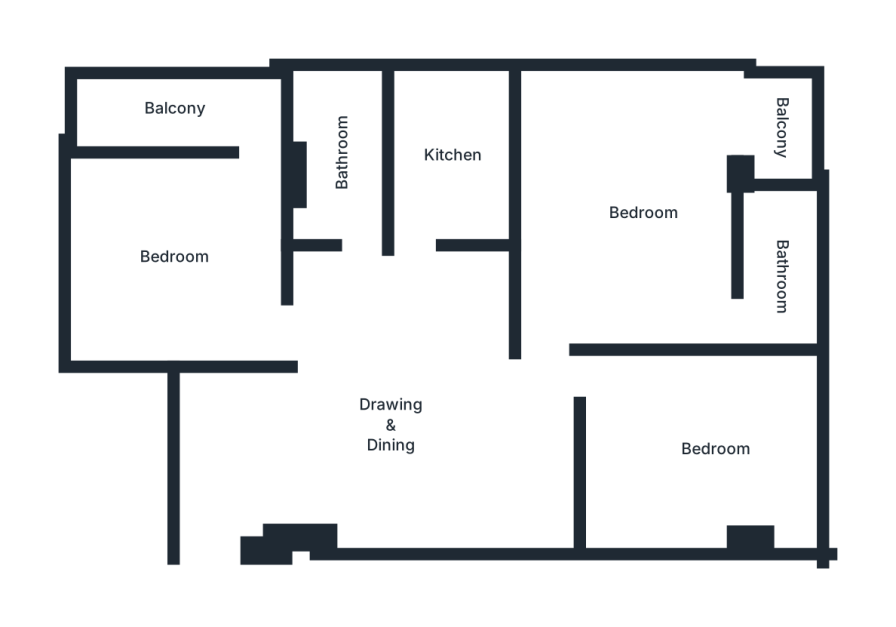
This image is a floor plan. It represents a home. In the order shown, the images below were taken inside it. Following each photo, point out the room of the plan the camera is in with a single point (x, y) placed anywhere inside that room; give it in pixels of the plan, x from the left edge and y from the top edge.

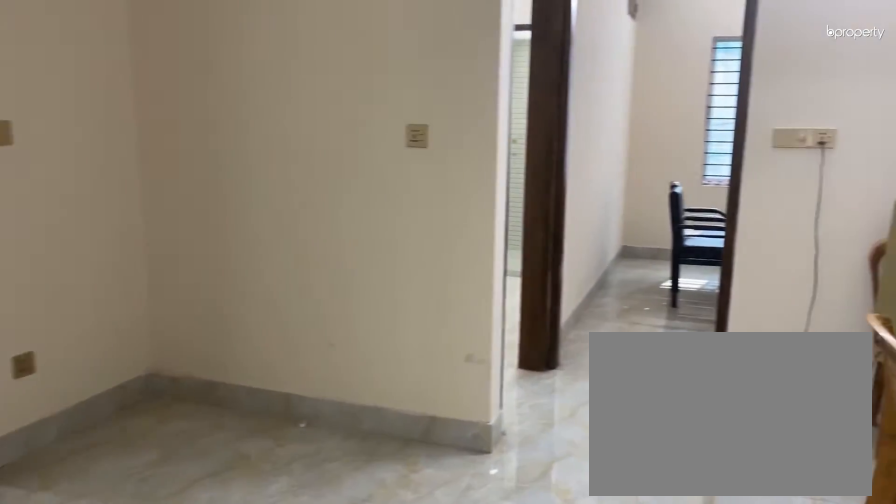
(399, 432)
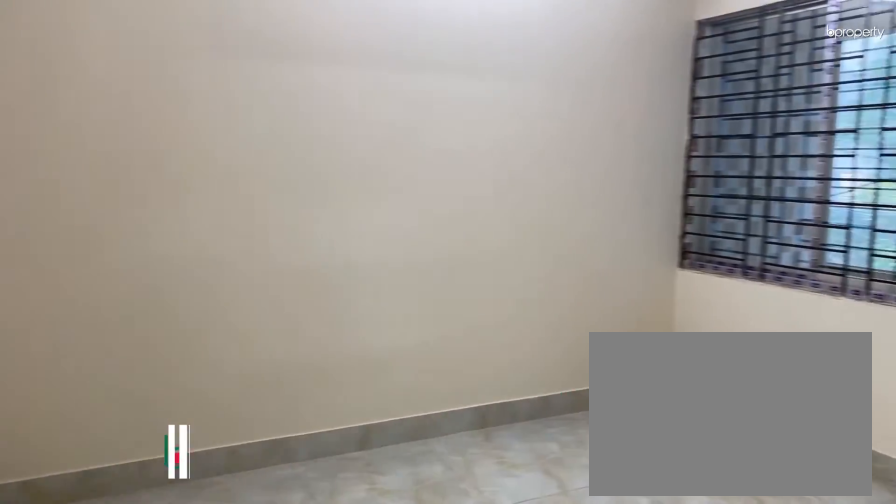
(181, 259)
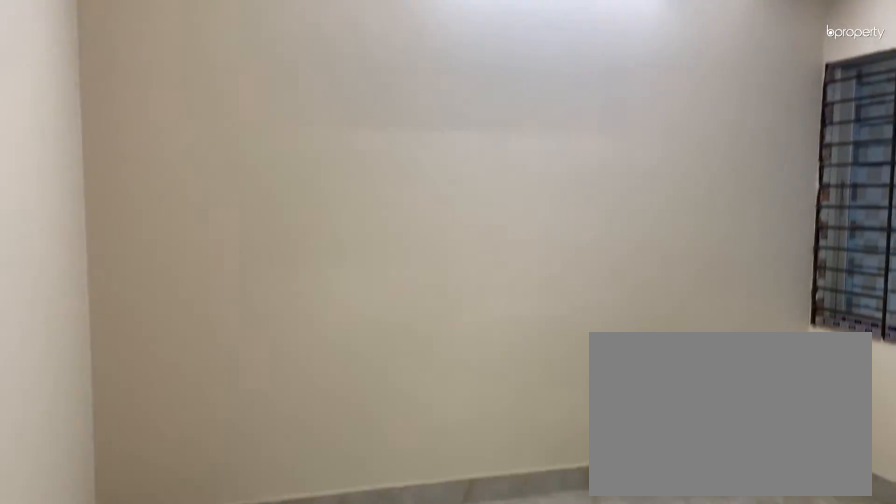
(181, 259)
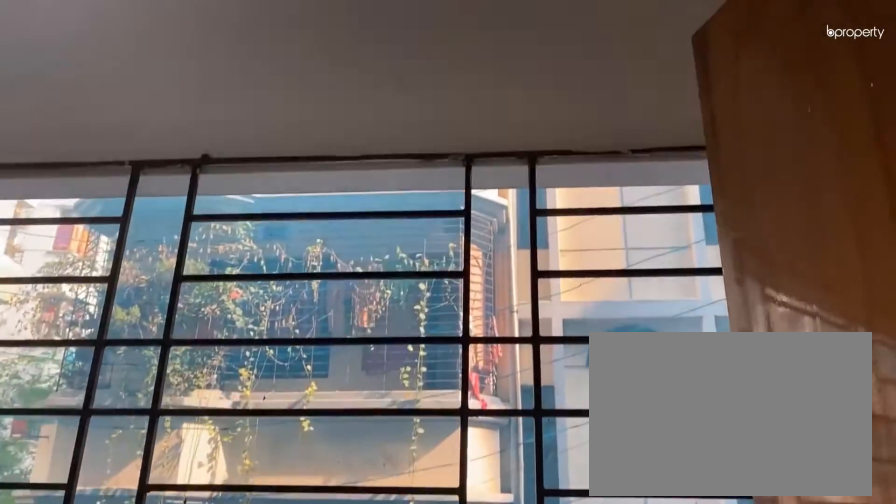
(191, 106)
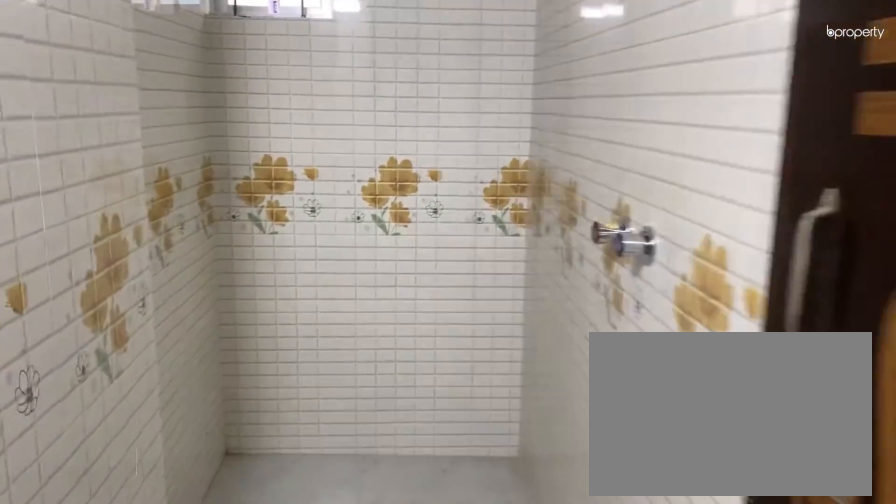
(345, 150)
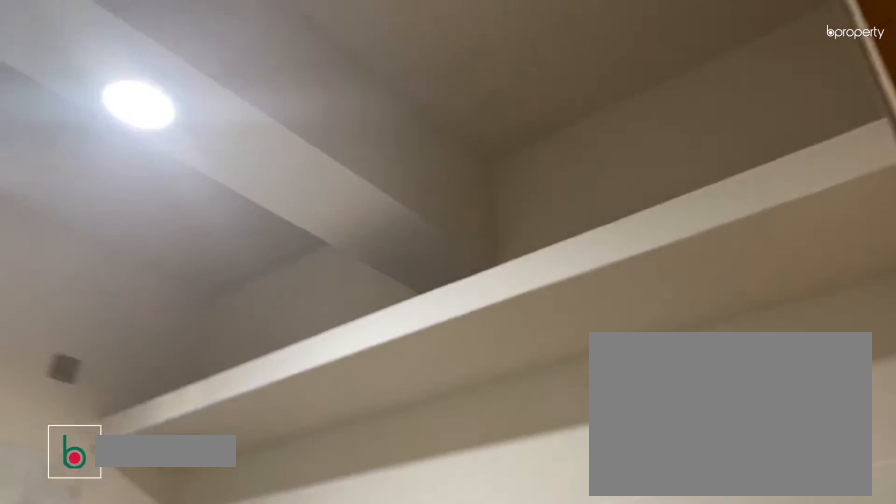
(446, 157)
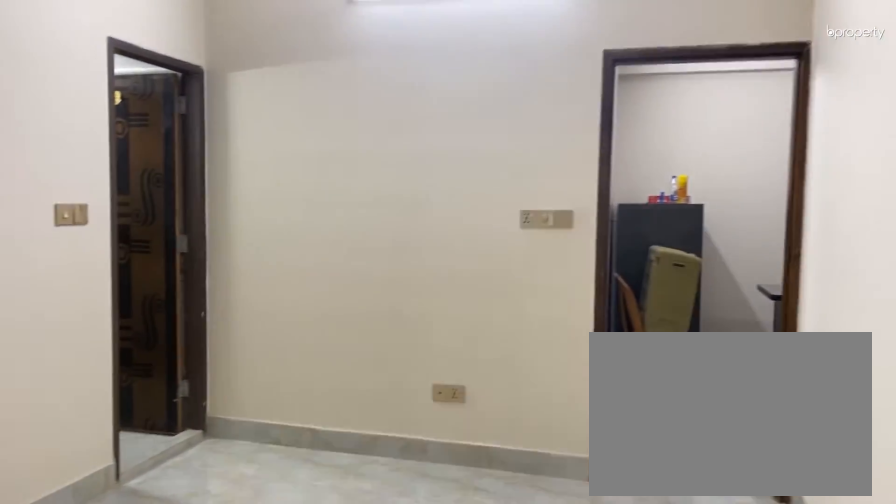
(644, 212)
